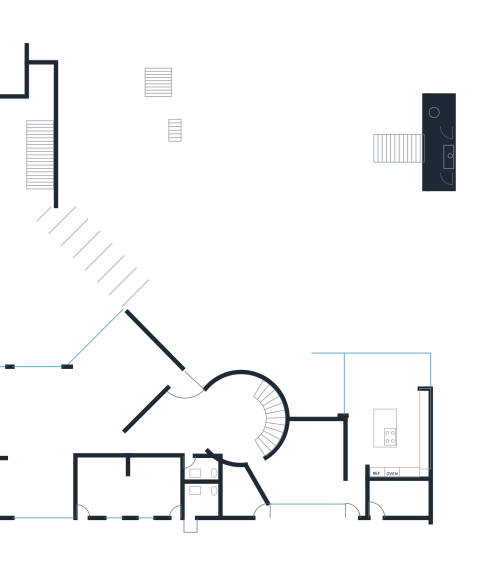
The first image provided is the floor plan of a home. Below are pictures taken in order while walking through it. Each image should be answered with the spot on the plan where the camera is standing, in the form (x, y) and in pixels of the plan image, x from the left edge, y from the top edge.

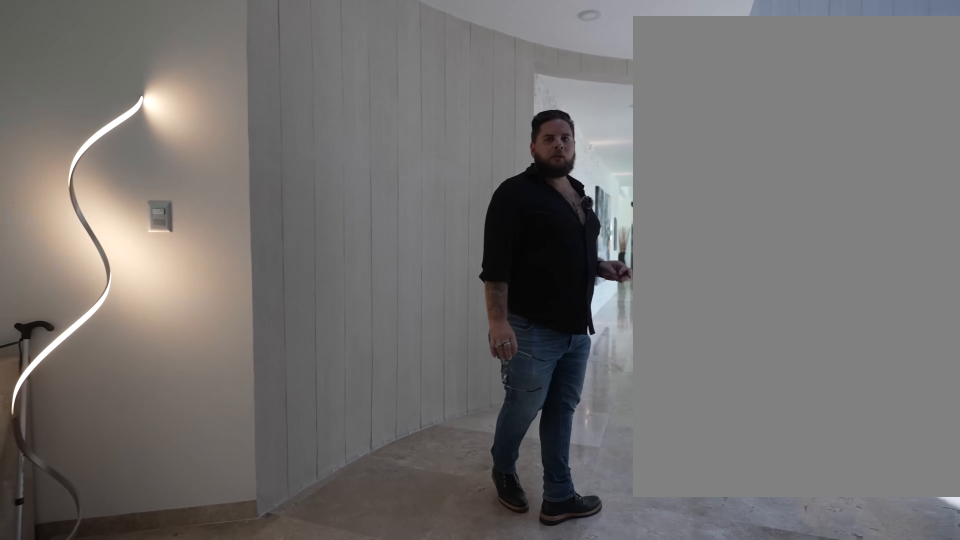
(254, 446)
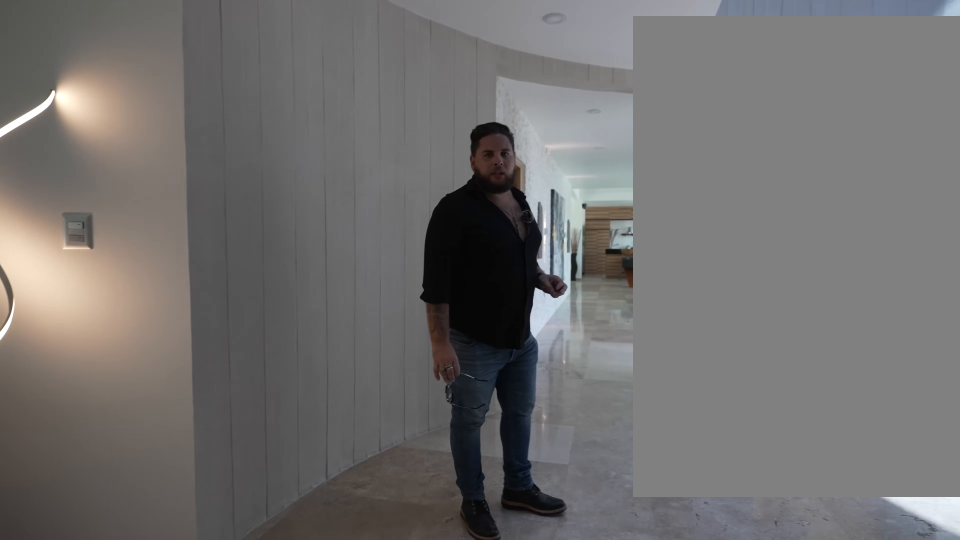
(244, 447)
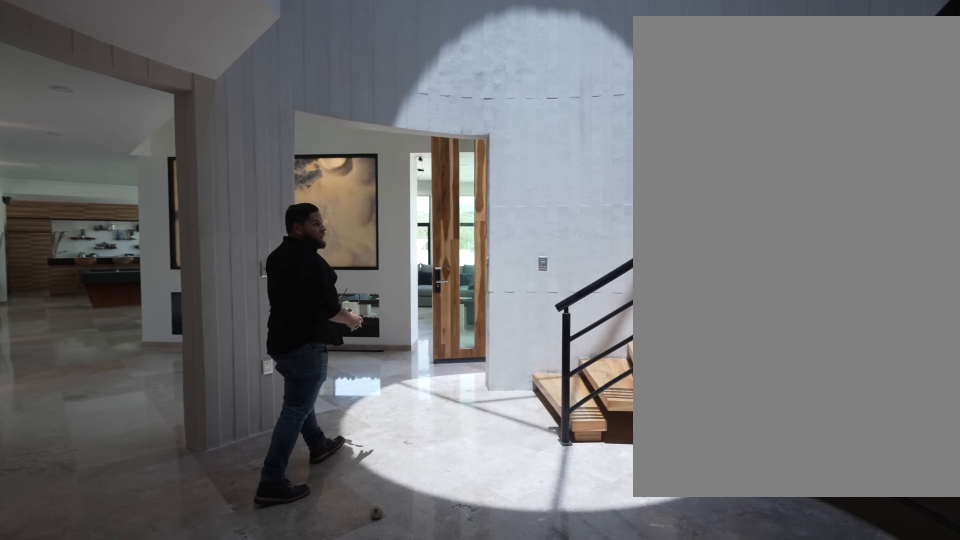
(240, 447)
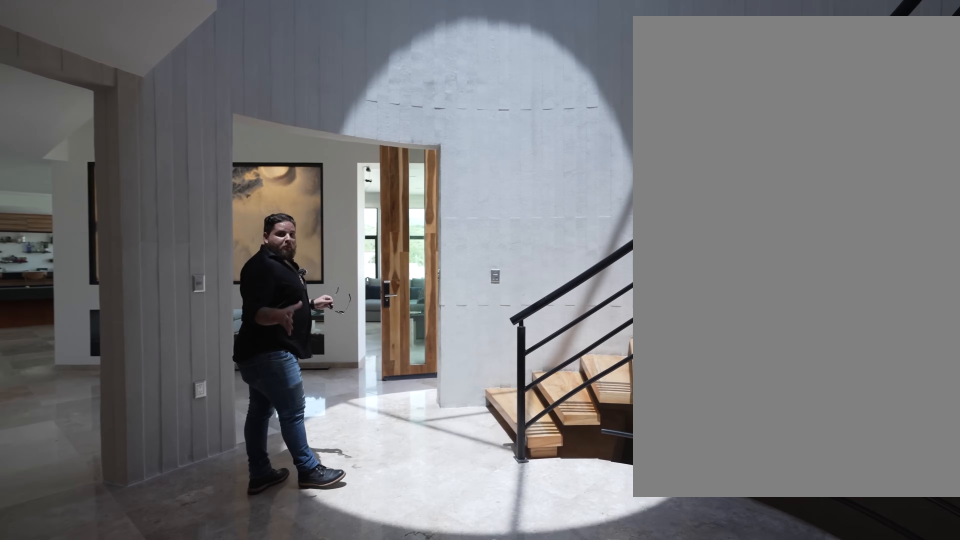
(233, 444)
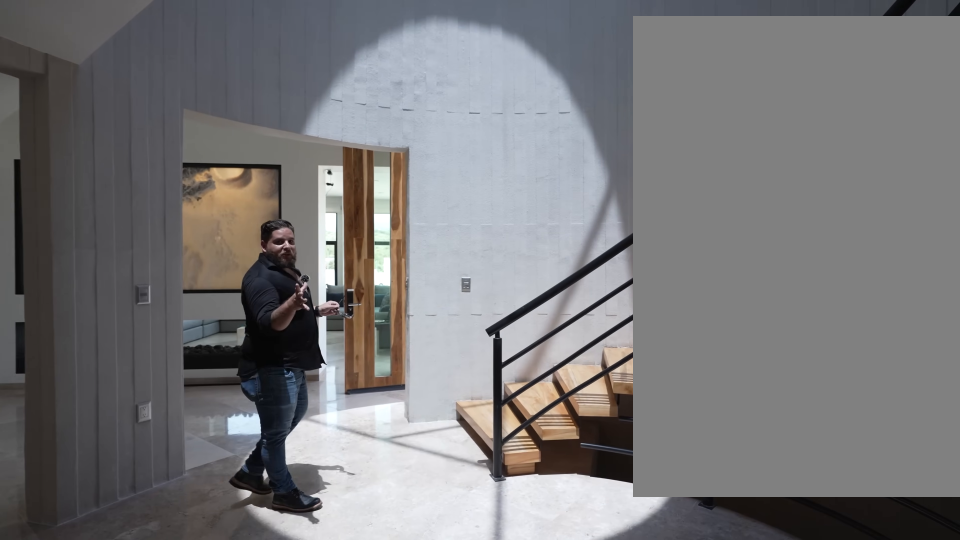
(229, 443)
